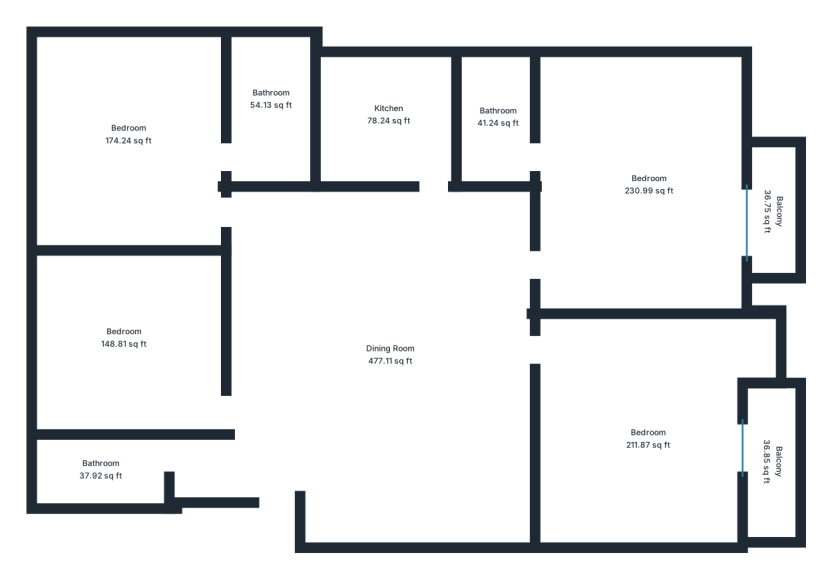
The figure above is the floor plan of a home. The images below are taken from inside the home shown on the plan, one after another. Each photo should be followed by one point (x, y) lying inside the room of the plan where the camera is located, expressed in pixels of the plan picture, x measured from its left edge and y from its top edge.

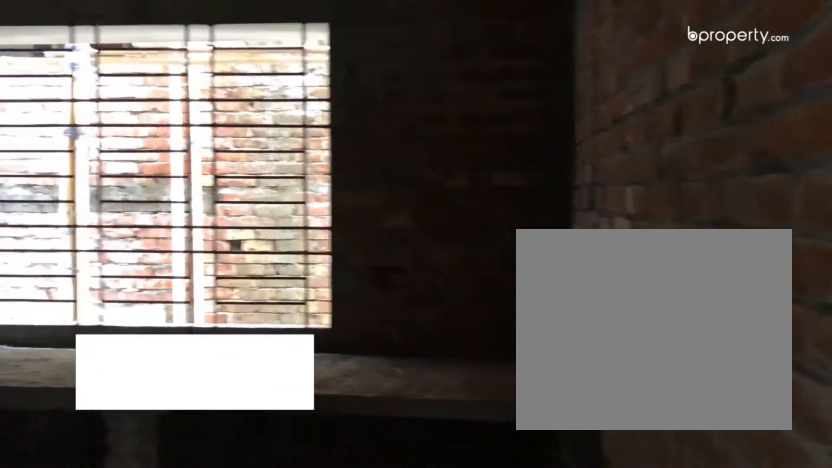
(396, 116)
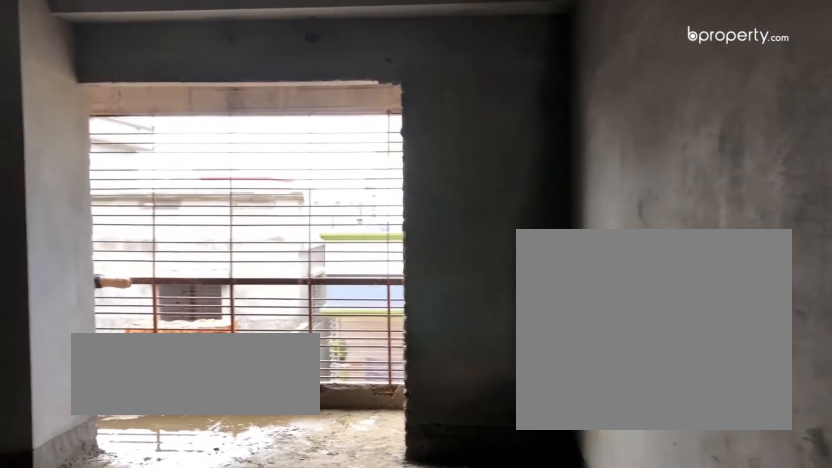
(646, 187)
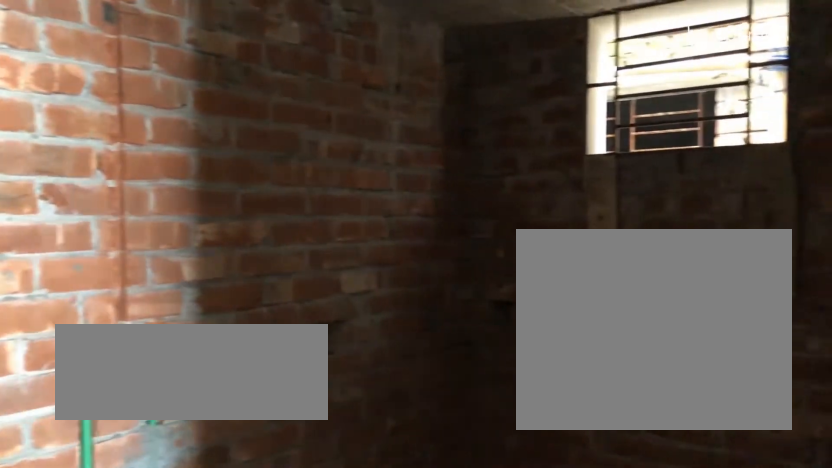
(500, 118)
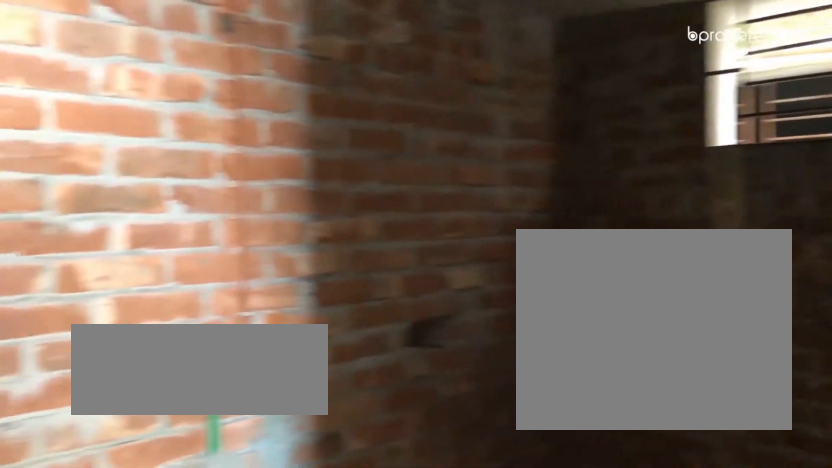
(500, 118)
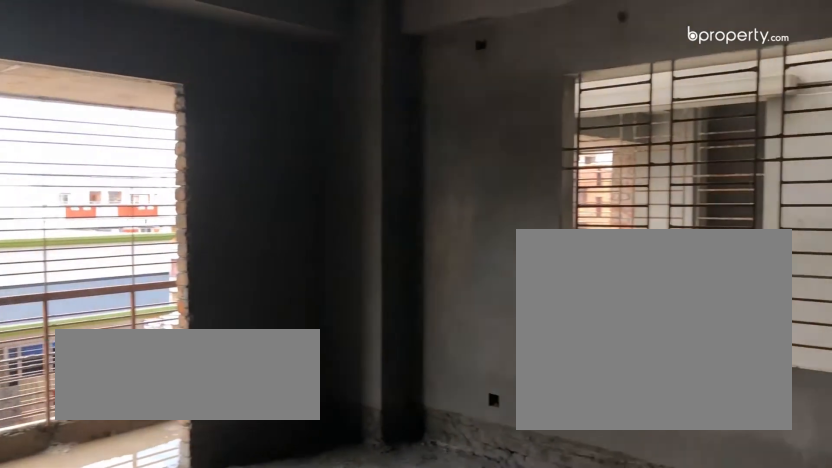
(650, 440)
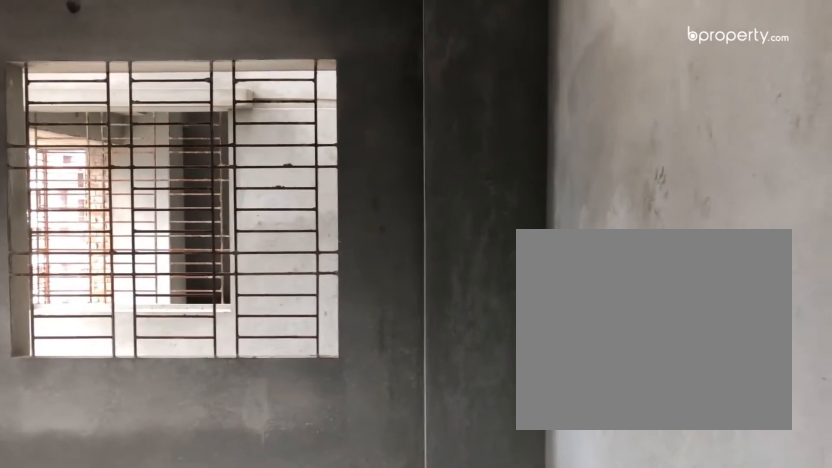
(650, 440)
